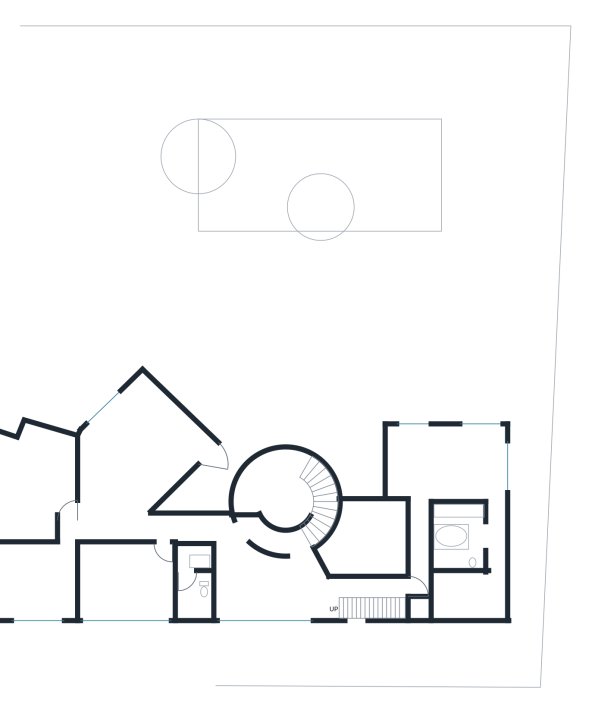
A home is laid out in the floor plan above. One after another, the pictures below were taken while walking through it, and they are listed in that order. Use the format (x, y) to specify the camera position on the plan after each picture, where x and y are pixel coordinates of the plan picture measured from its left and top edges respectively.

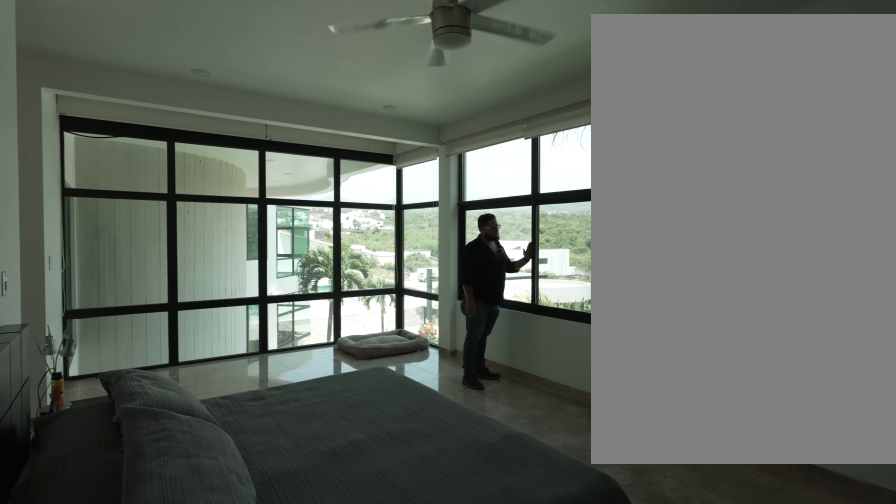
(494, 480)
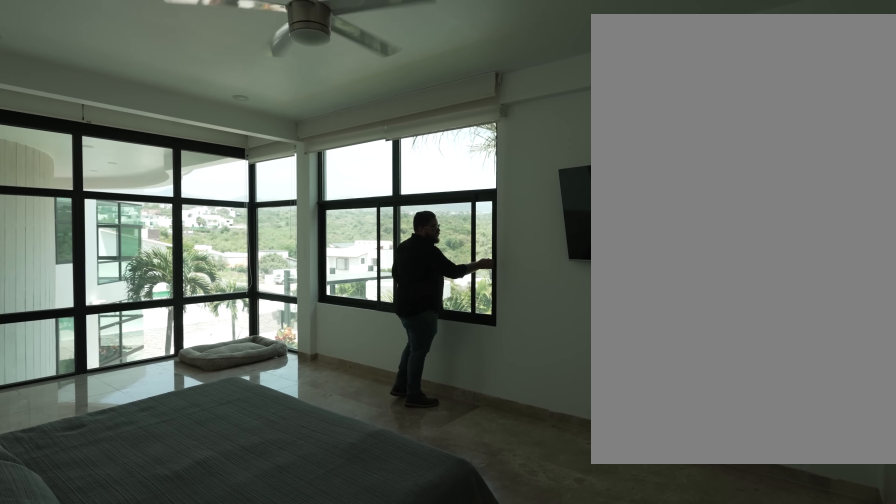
(494, 480)
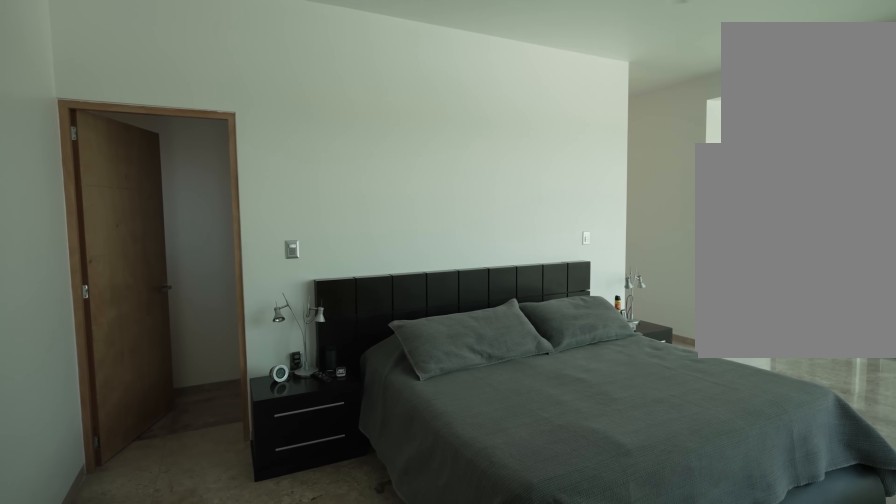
(495, 453)
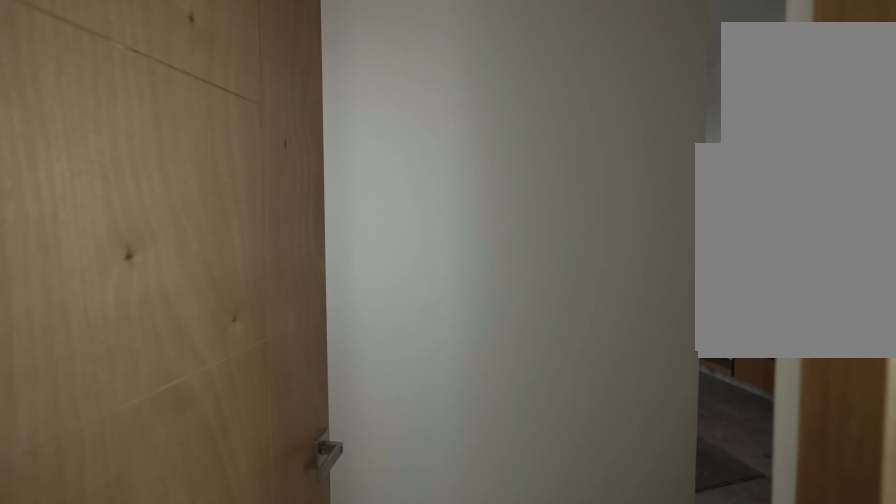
(495, 453)
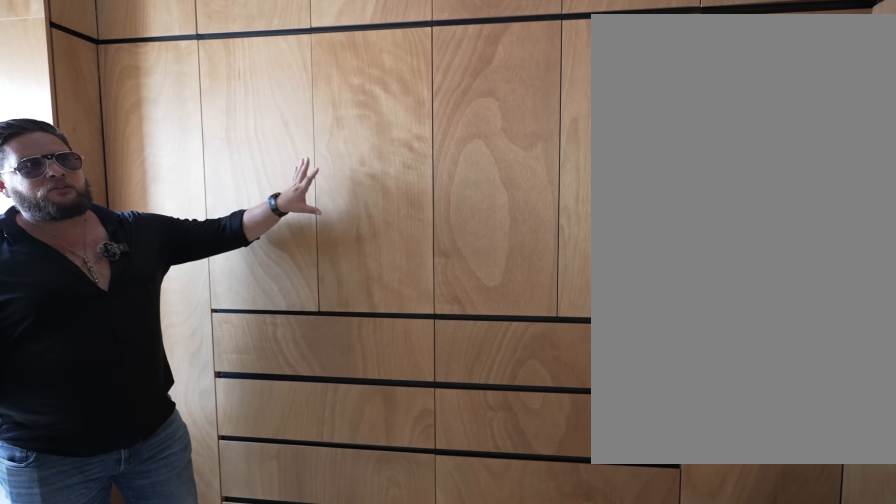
(464, 598)
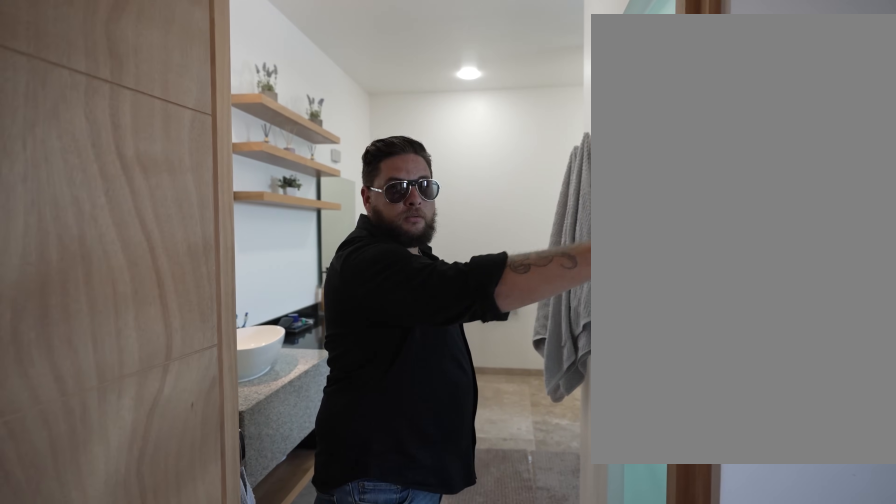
(471, 598)
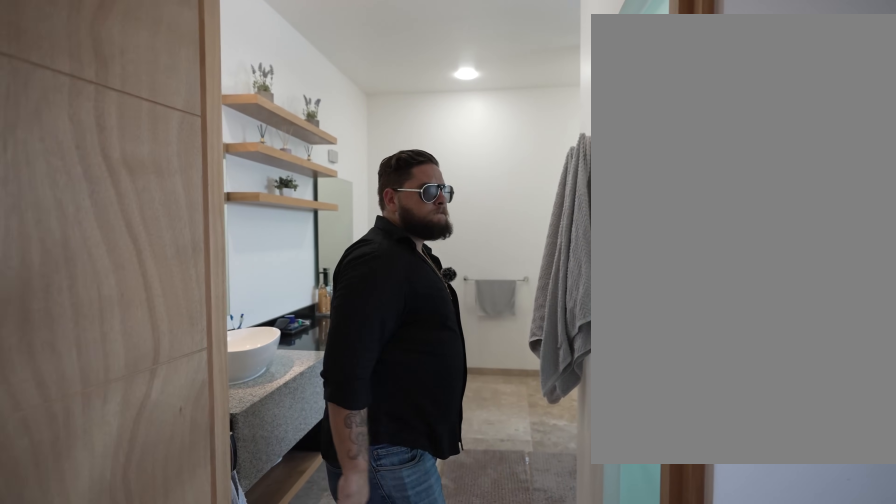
(490, 593)
